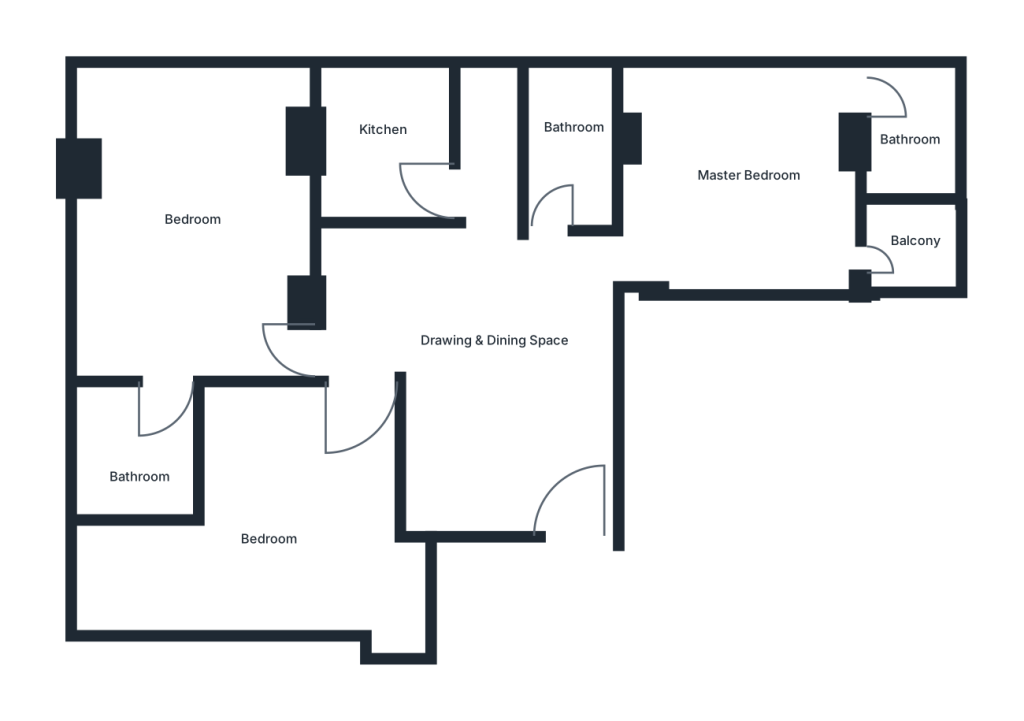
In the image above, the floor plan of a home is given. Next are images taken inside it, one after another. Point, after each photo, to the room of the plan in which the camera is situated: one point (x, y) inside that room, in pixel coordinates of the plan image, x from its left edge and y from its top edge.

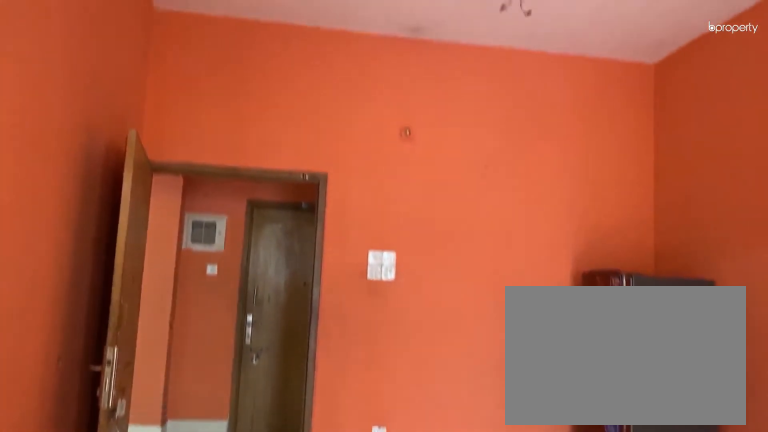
(503, 363)
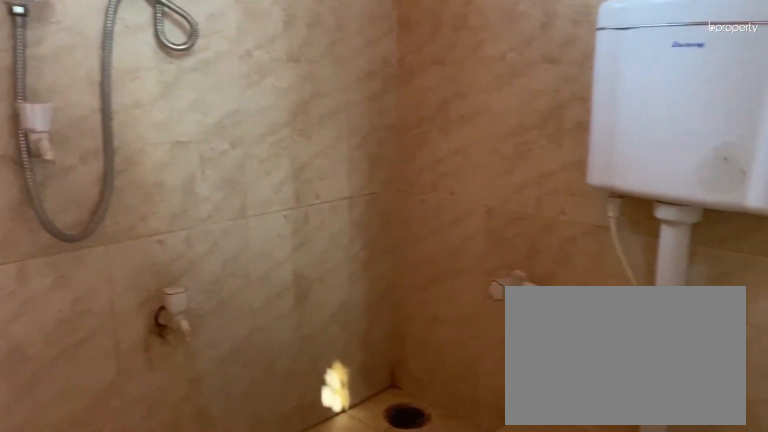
(904, 150)
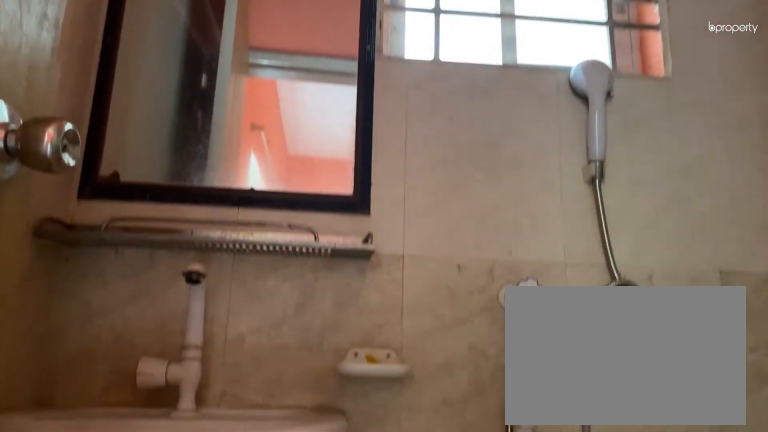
(905, 150)
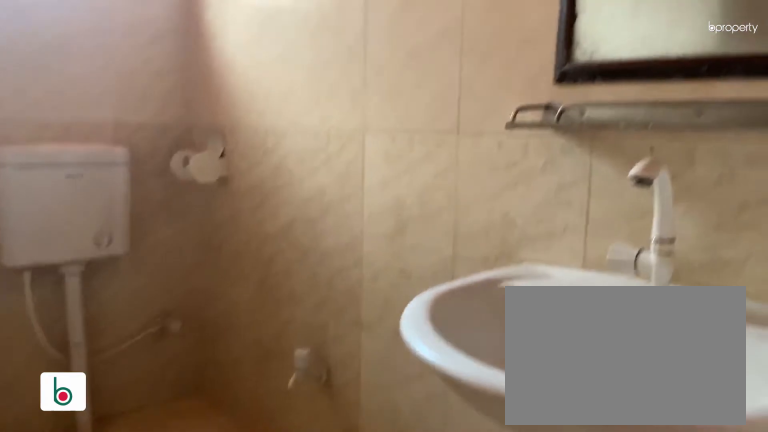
(567, 142)
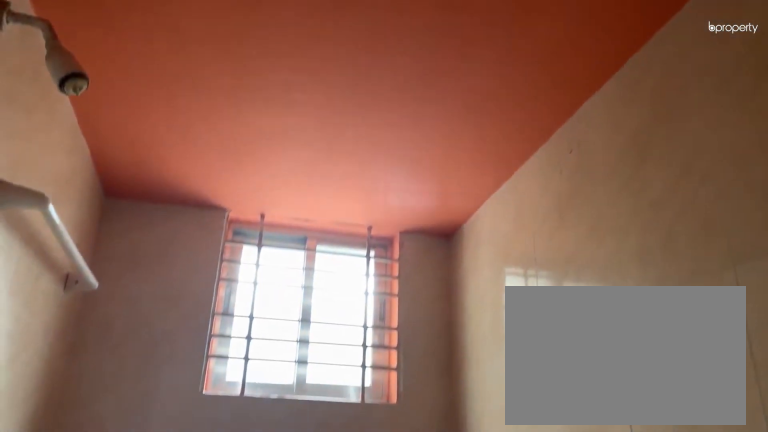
(567, 142)
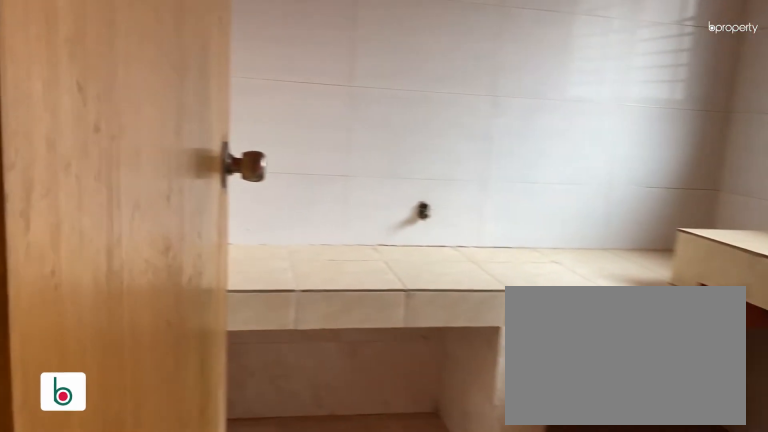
(393, 152)
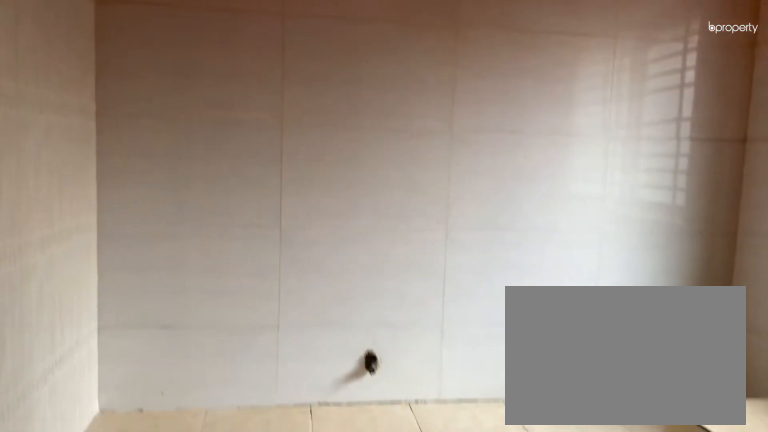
(393, 151)
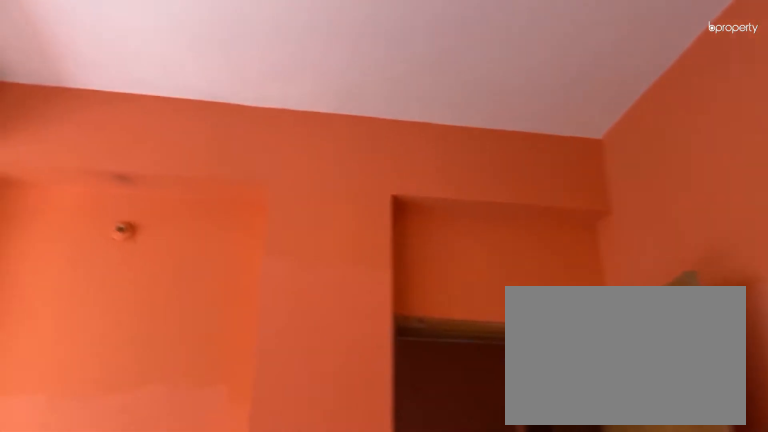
(185, 221)
